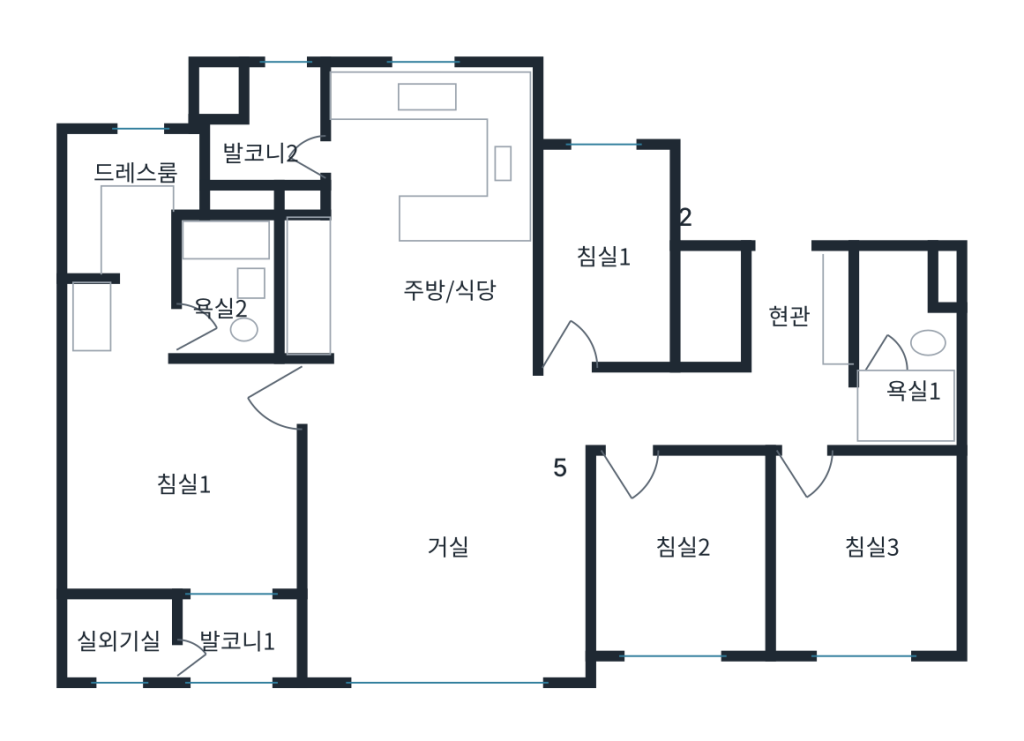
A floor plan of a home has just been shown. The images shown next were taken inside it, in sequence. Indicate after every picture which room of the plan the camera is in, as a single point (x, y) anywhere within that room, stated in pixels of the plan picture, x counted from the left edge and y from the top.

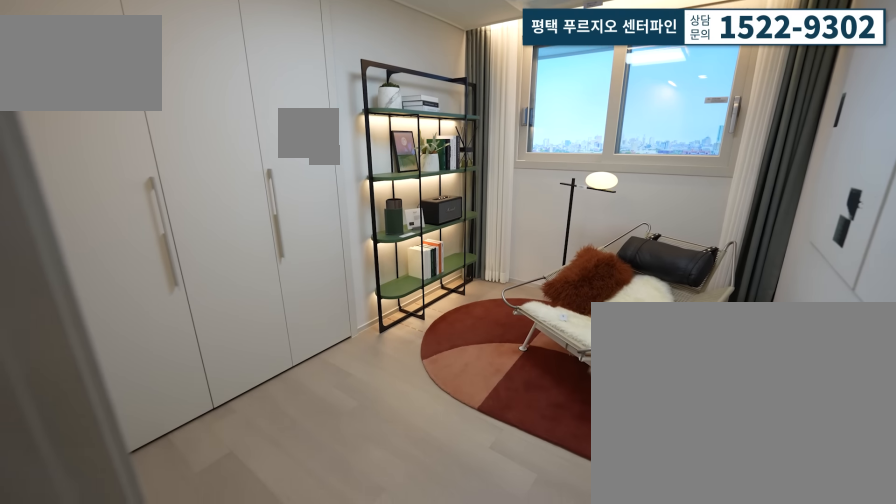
(685, 577)
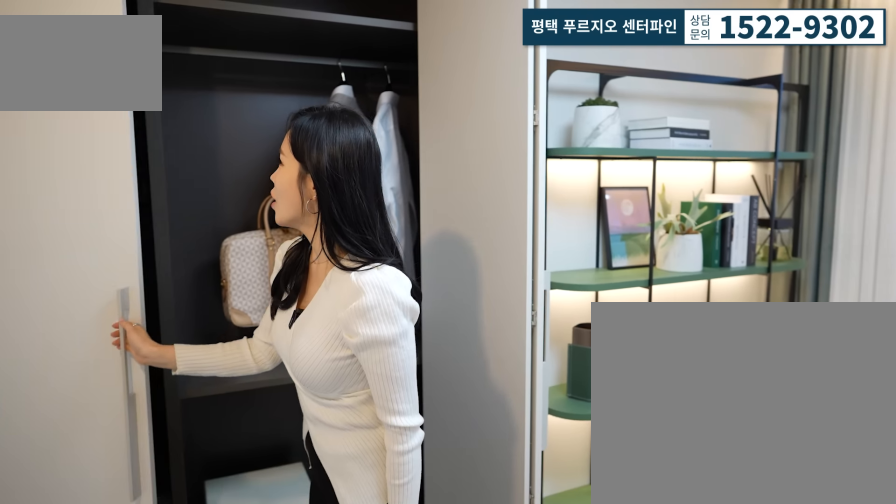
(686, 578)
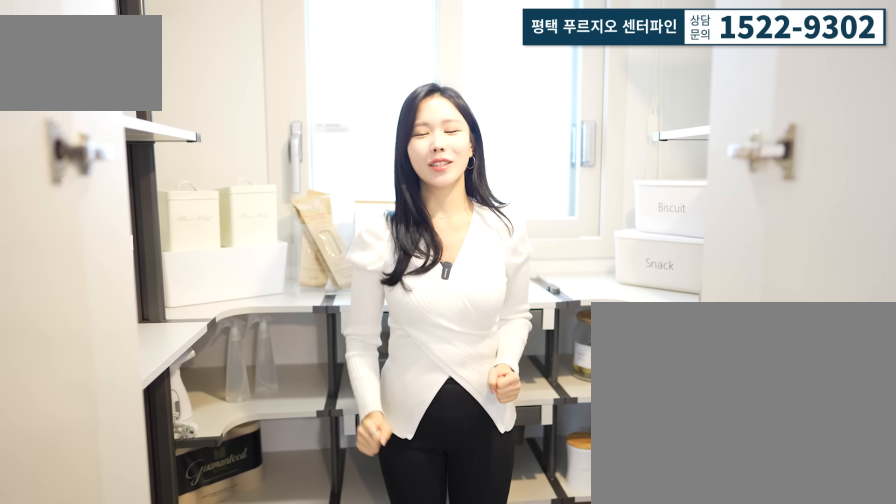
(603, 286)
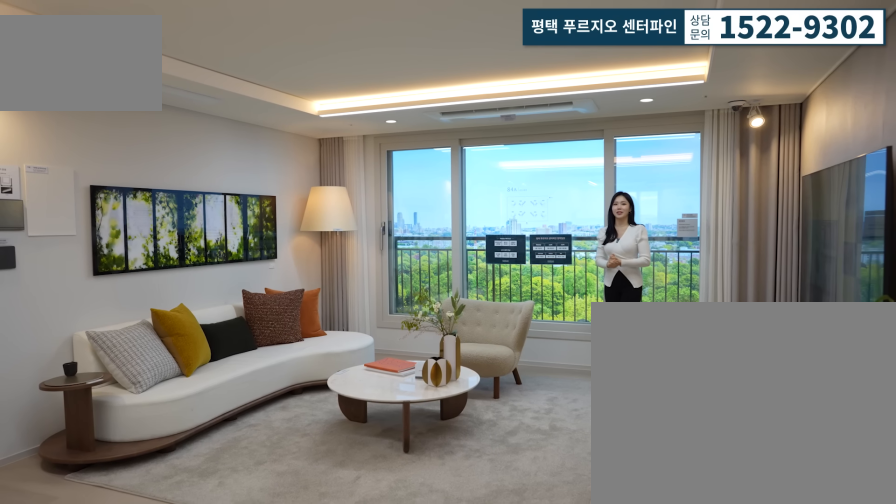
(438, 571)
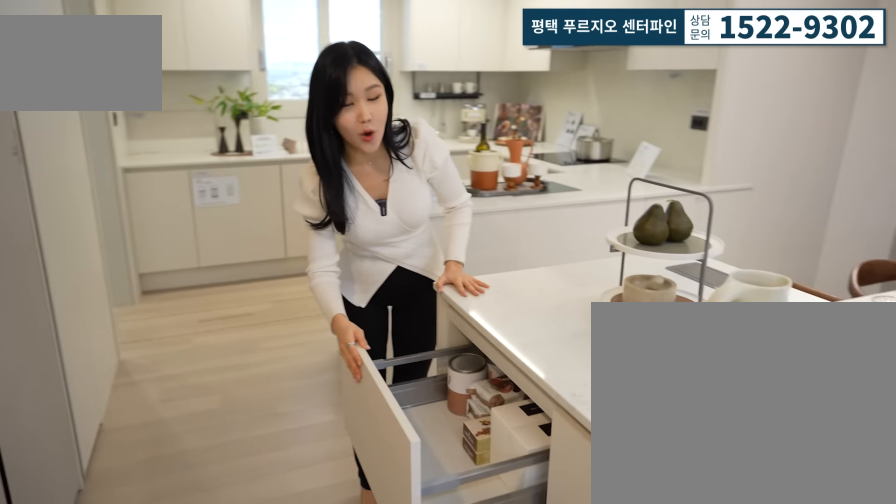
(439, 248)
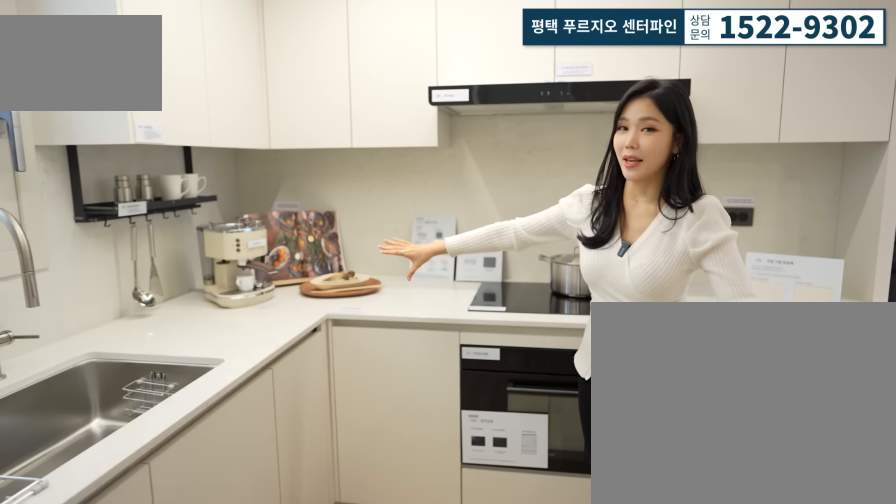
(438, 248)
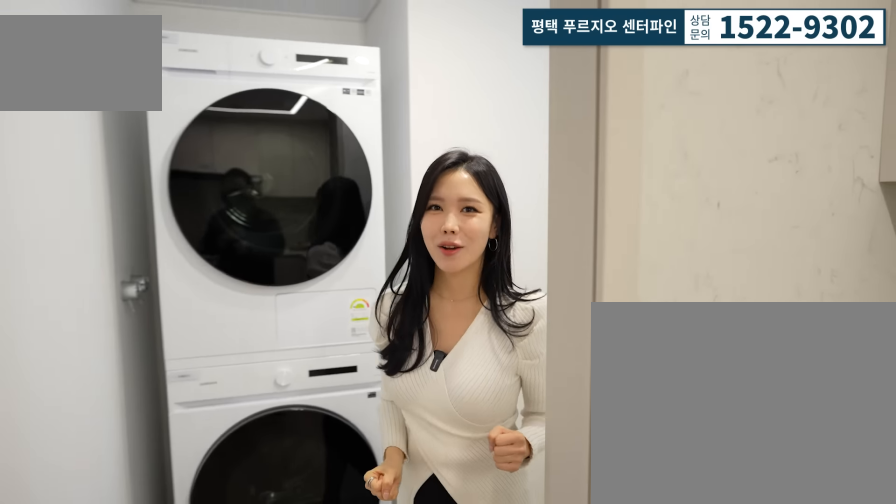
(255, 125)
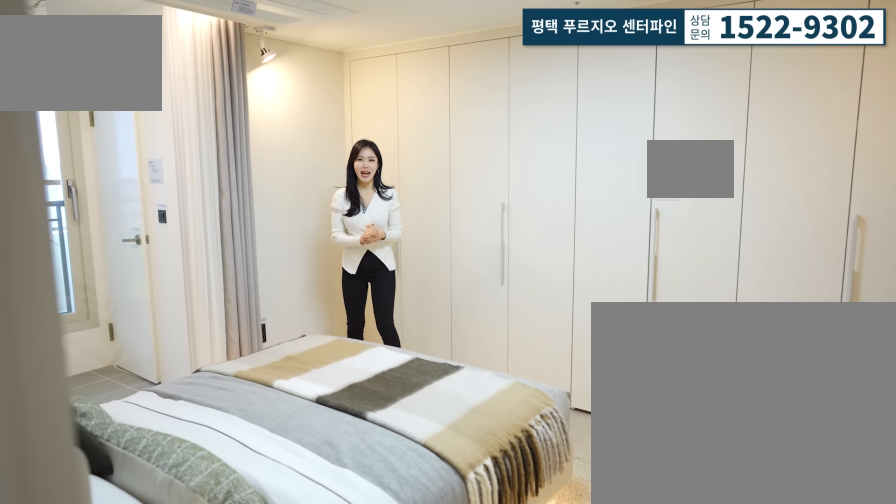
(183, 482)
